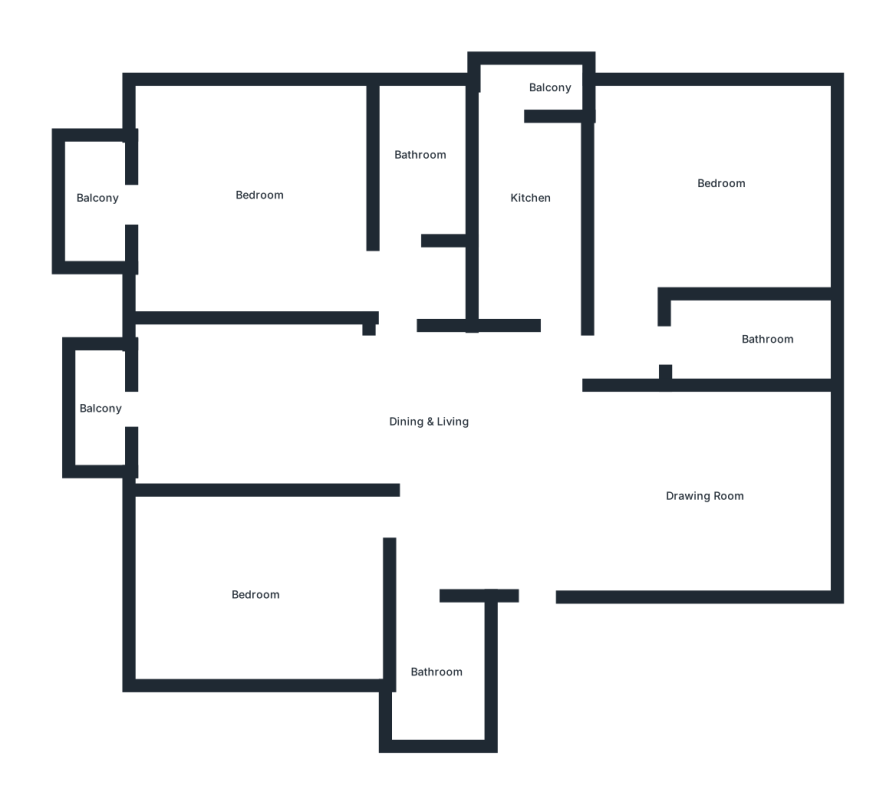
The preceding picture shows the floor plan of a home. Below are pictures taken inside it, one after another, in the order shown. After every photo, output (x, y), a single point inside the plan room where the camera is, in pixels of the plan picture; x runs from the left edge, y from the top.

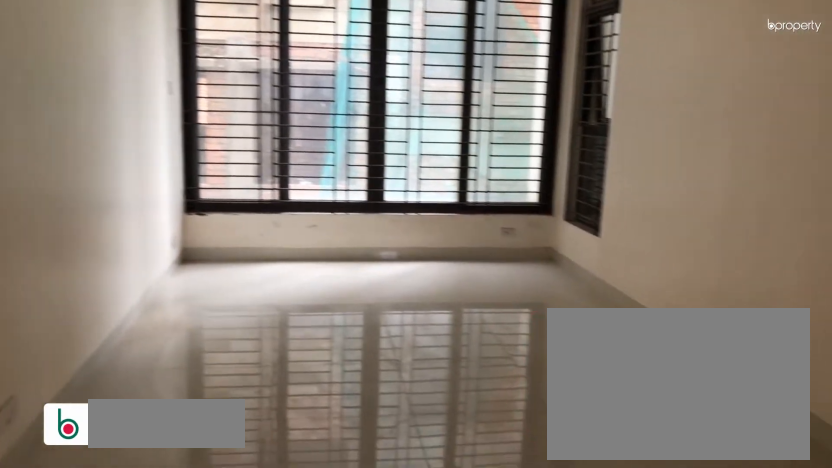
(702, 491)
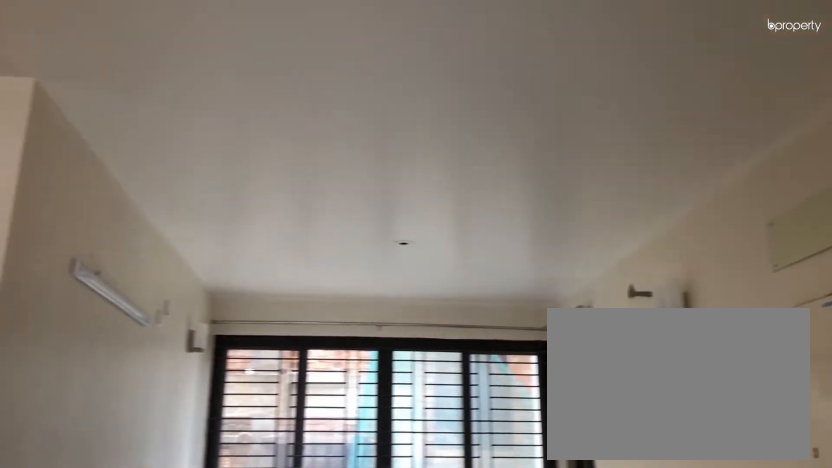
(702, 491)
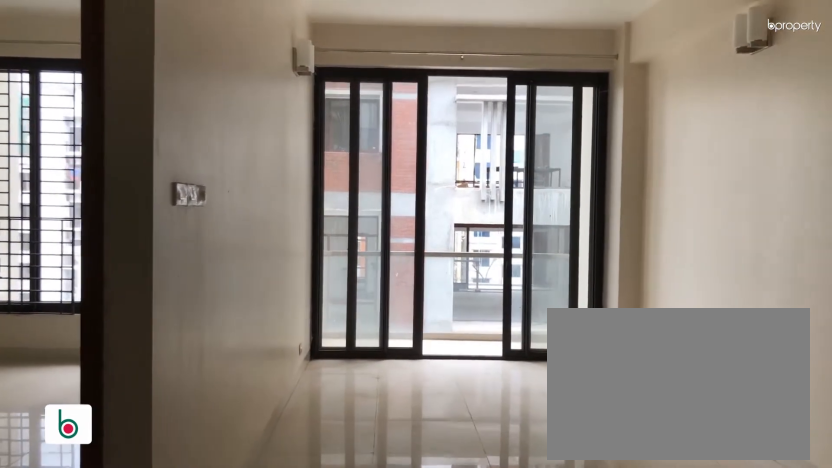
(247, 419)
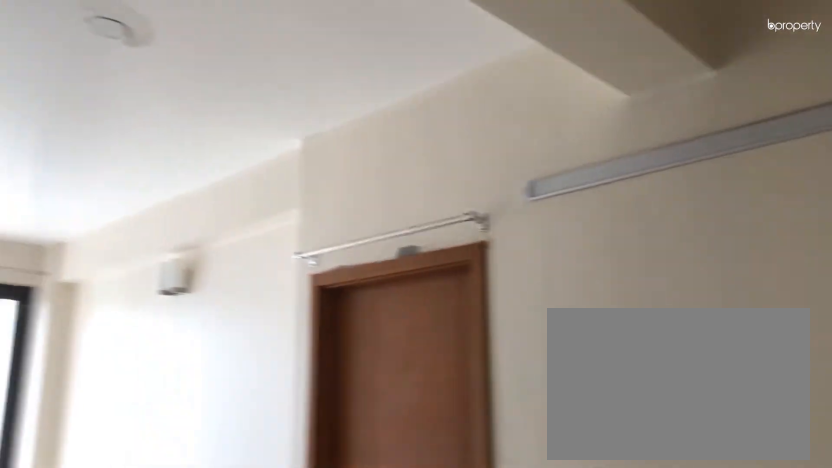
(480, 452)
